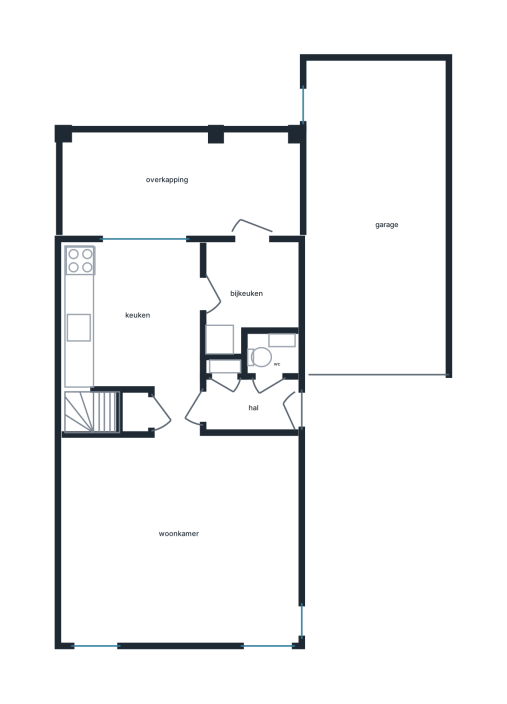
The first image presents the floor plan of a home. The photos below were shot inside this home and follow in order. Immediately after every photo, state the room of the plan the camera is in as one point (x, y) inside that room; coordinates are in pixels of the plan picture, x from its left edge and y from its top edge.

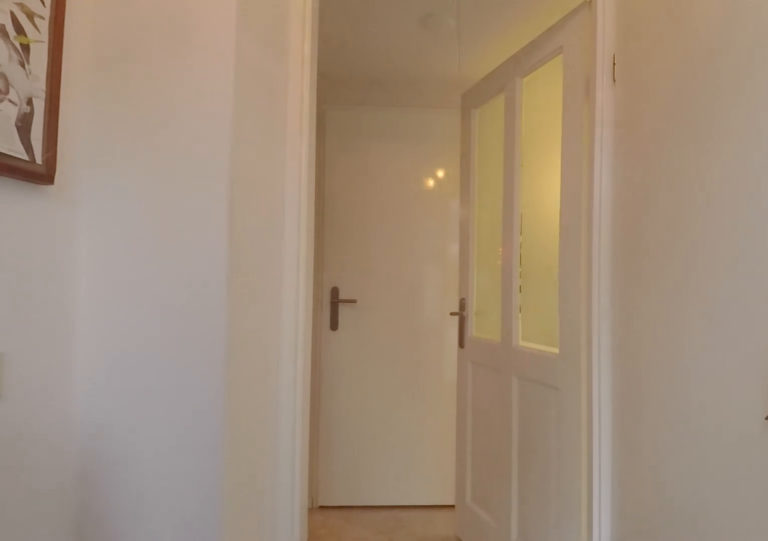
(250, 405)
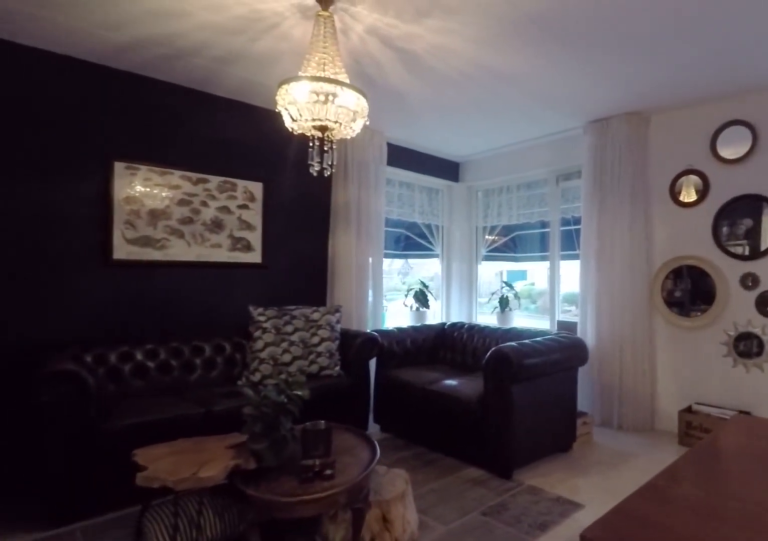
(179, 533)
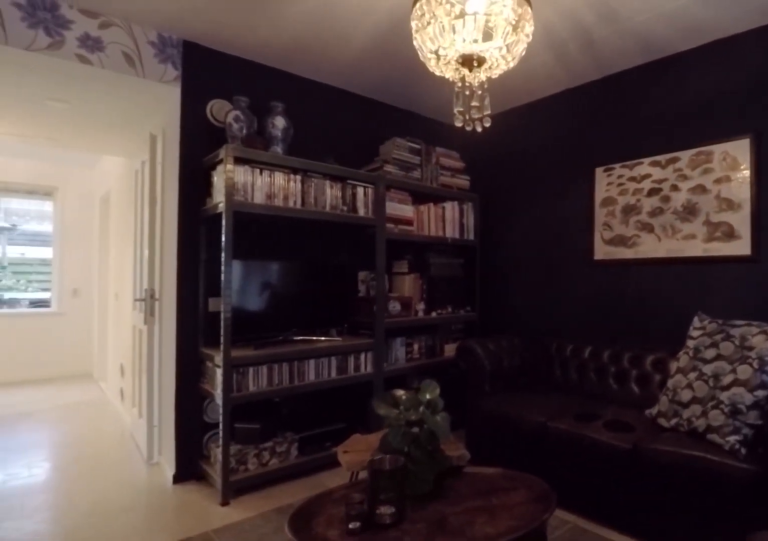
(179, 533)
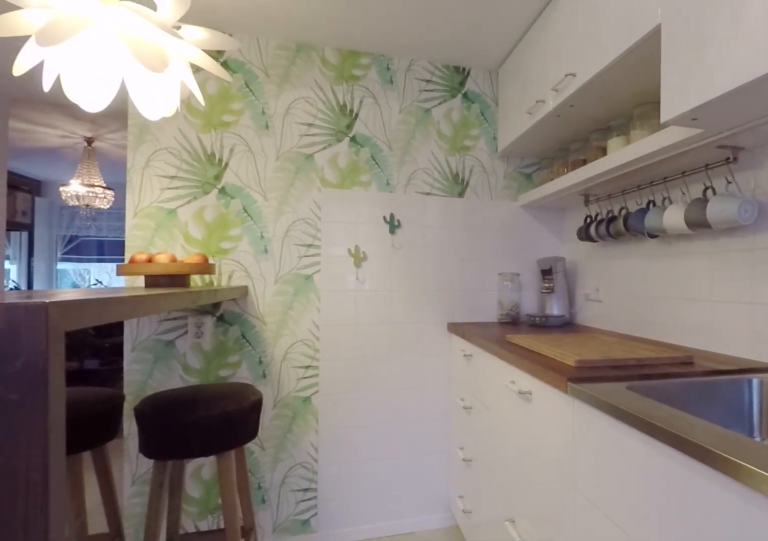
(133, 316)
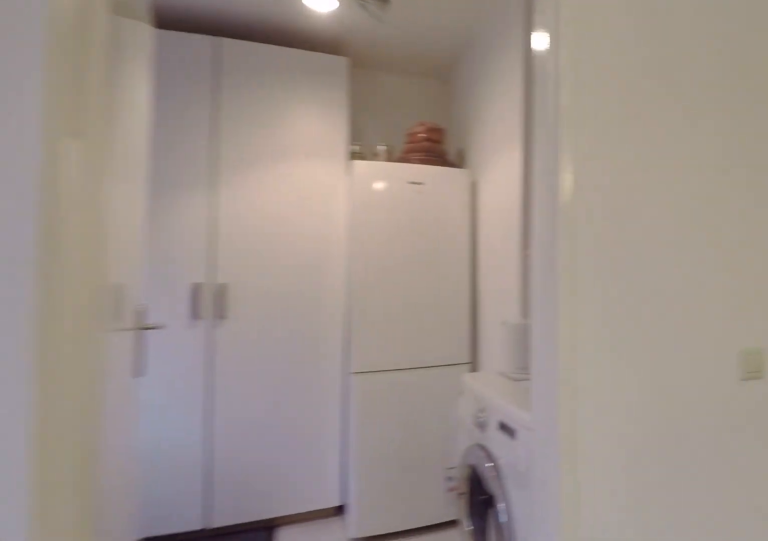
(133, 316)
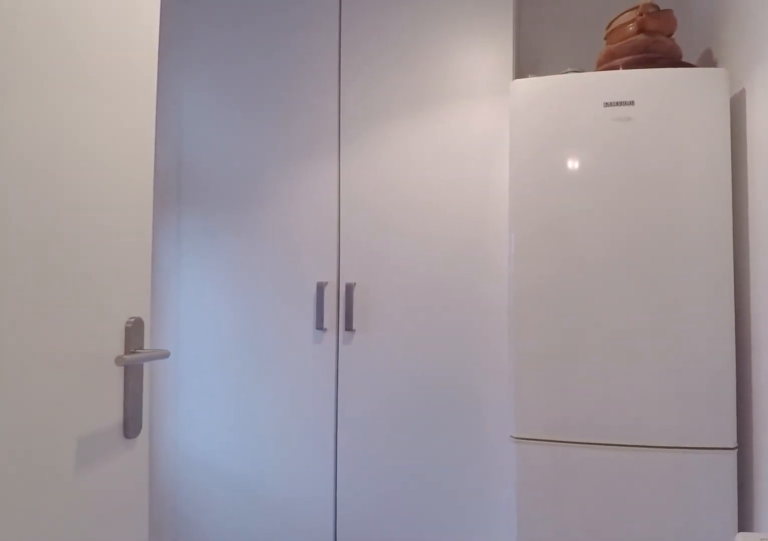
(247, 291)
